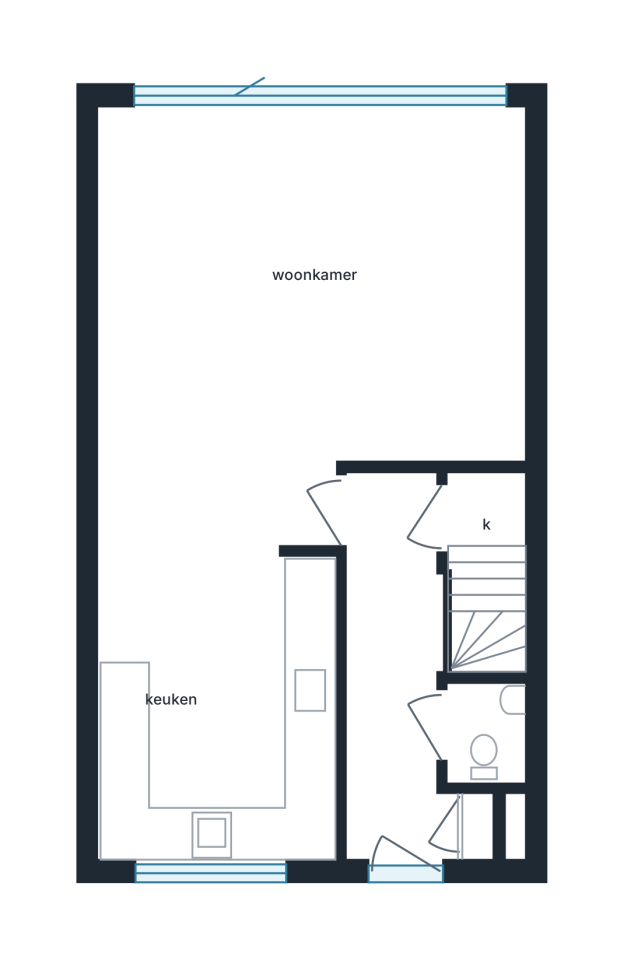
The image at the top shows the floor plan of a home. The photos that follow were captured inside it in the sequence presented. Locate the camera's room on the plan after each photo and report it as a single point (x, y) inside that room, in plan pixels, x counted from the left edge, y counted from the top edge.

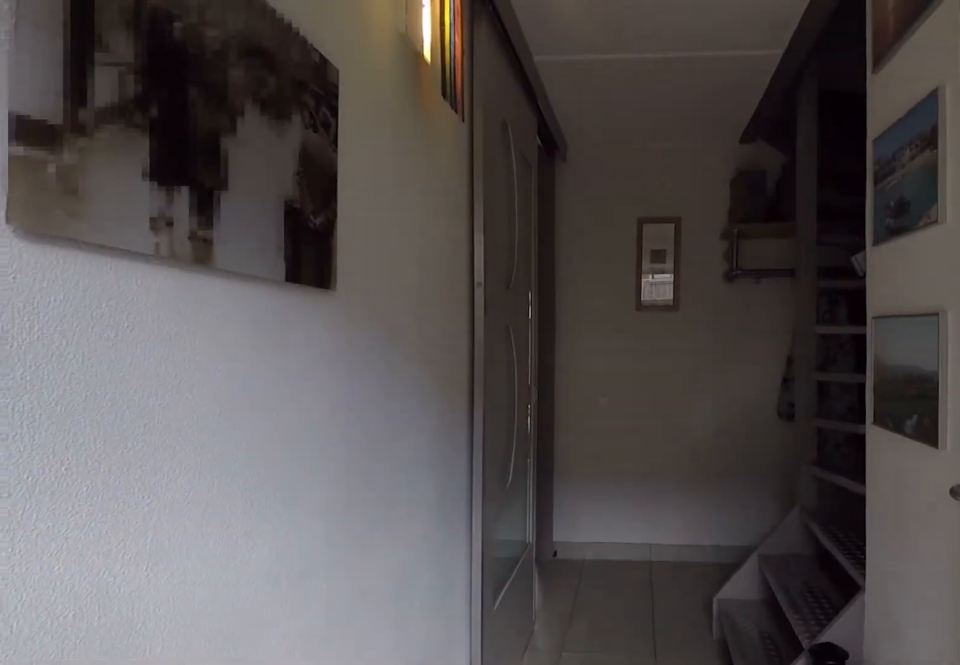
(395, 668)
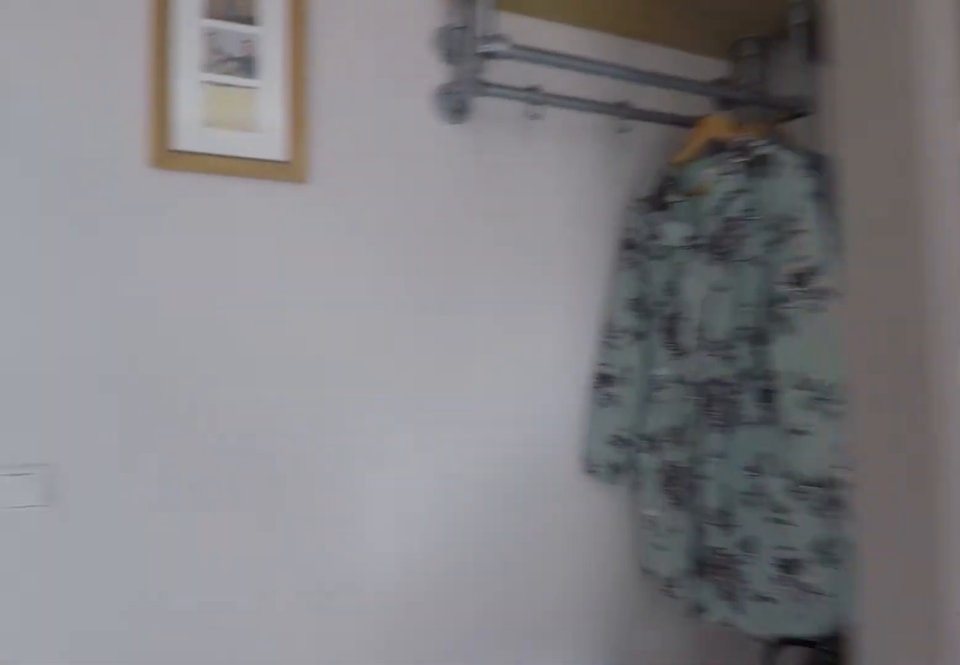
(395, 668)
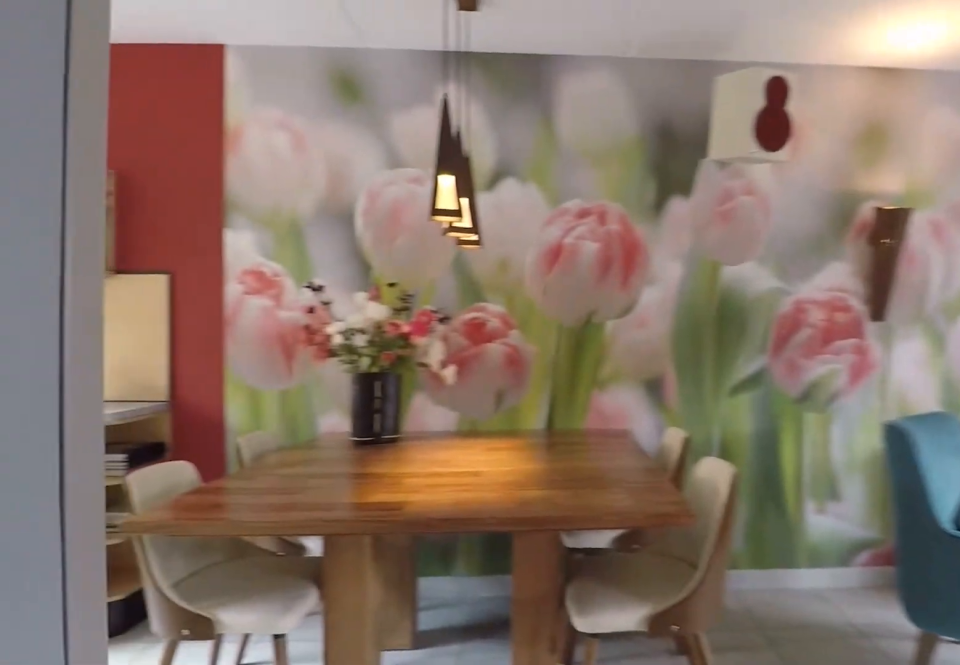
(392, 316)
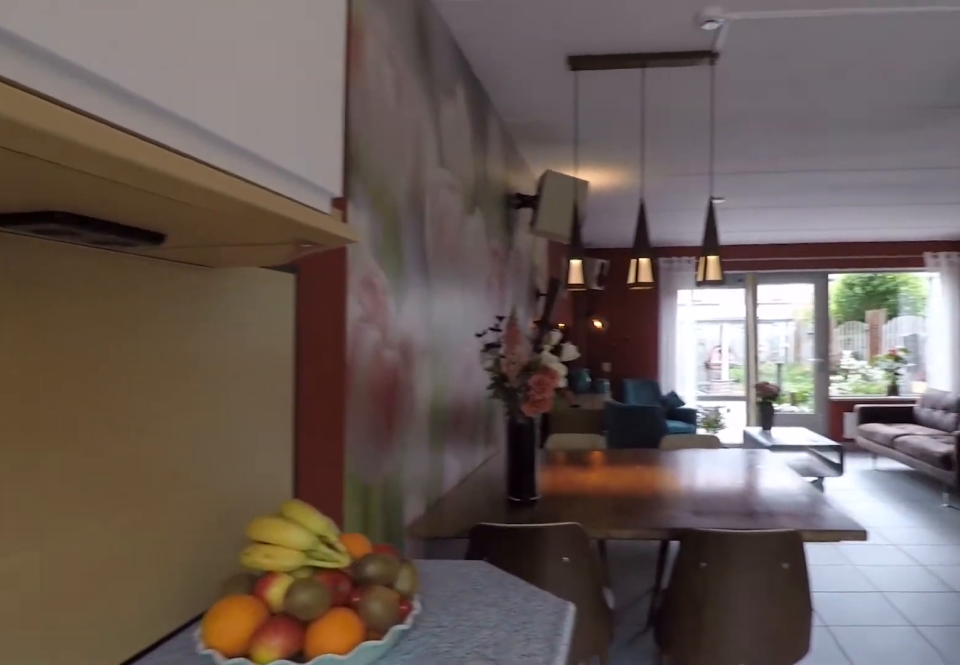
(215, 708)
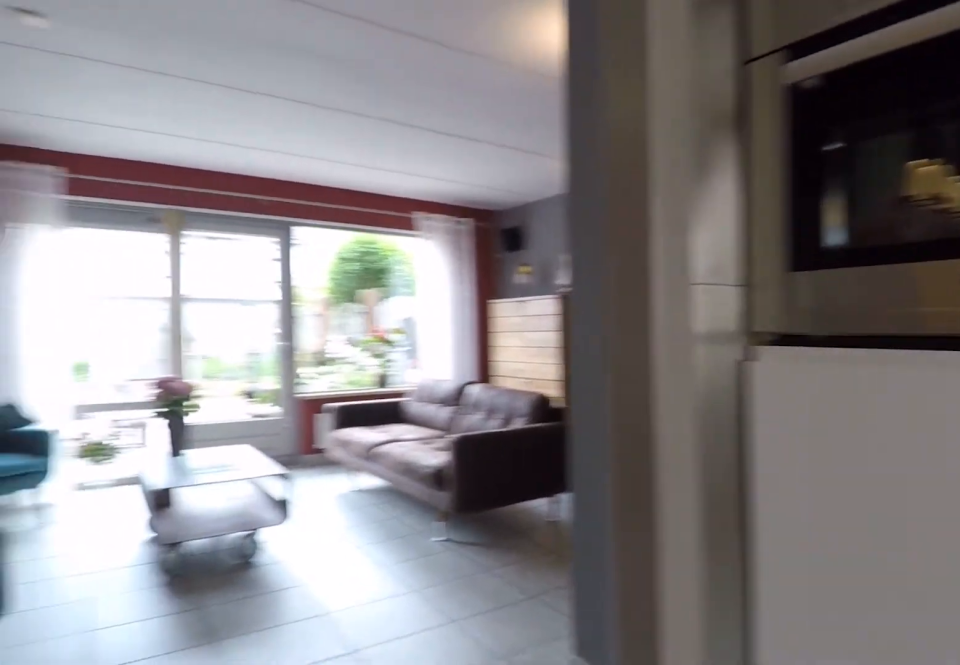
(392, 316)
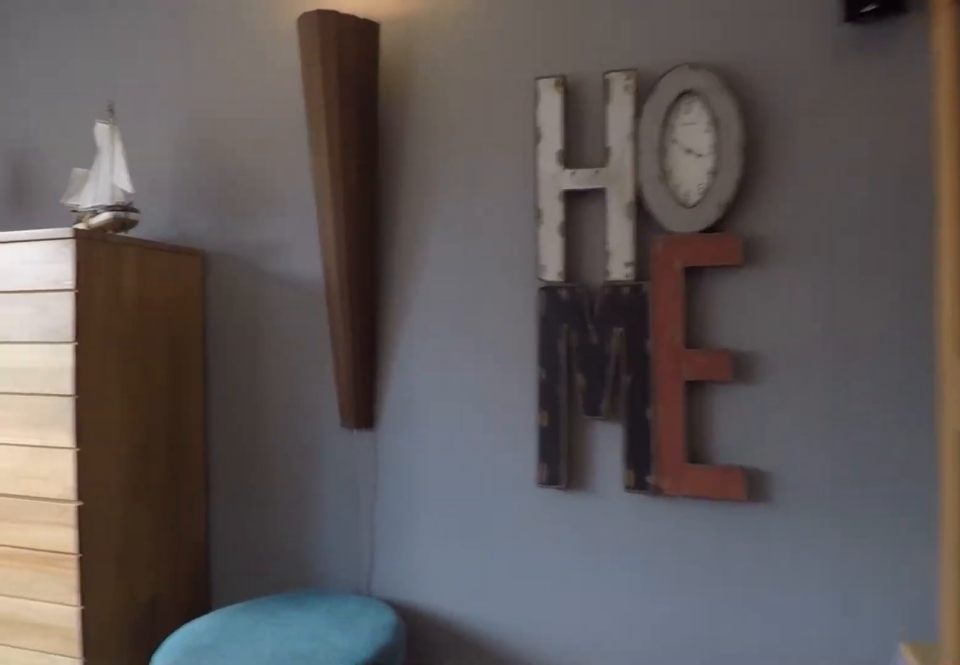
(392, 316)
